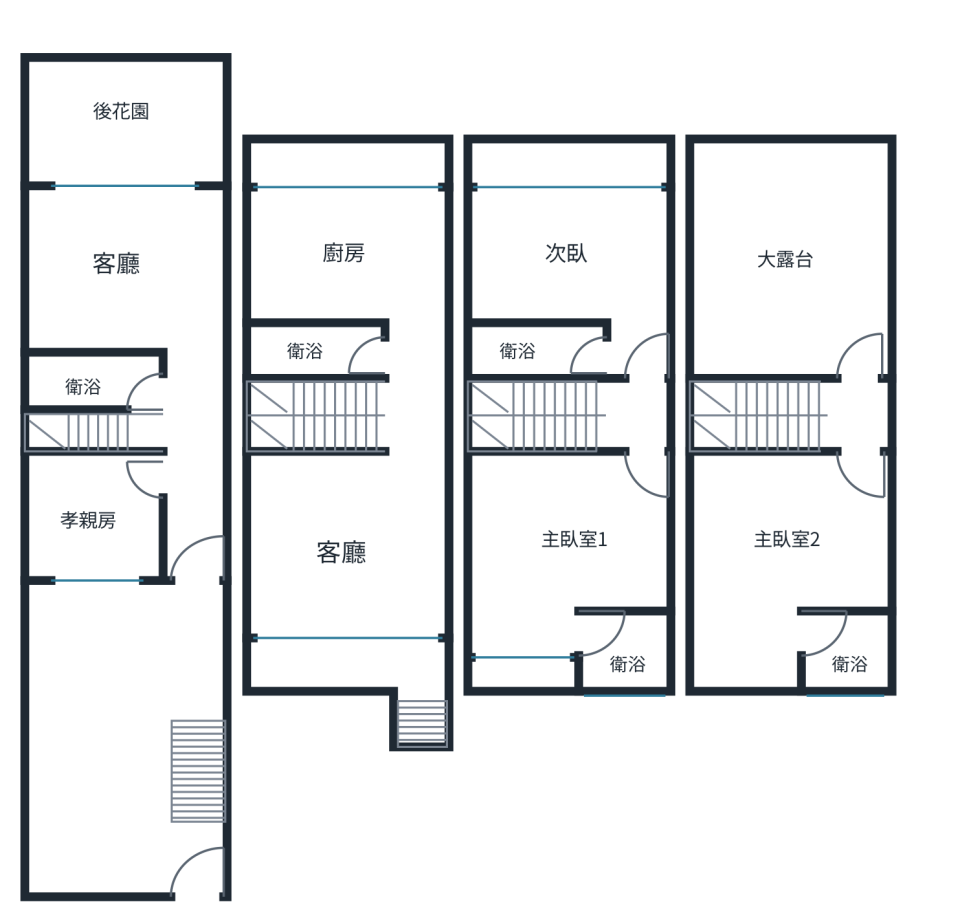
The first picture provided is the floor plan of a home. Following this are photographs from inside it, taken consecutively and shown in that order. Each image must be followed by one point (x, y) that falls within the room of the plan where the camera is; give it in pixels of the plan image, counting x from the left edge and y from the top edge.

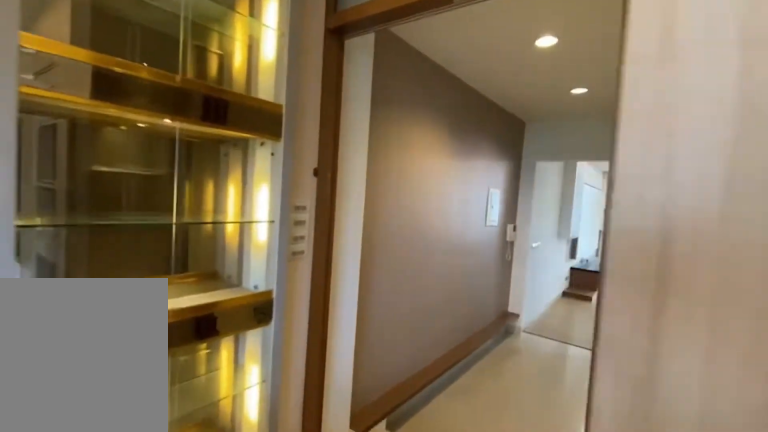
(352, 241)
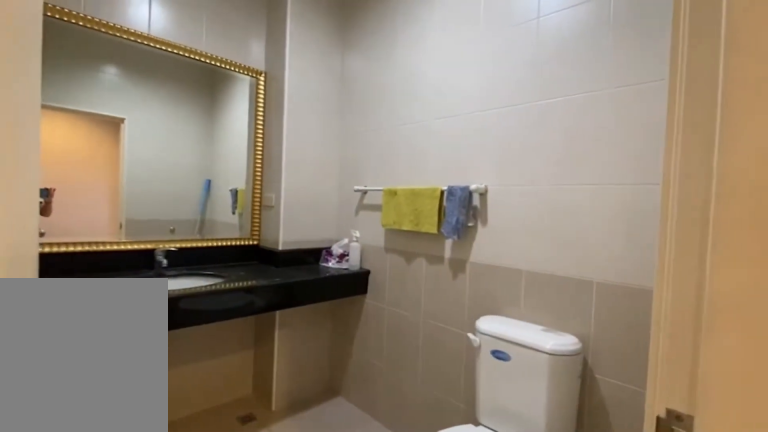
(319, 351)
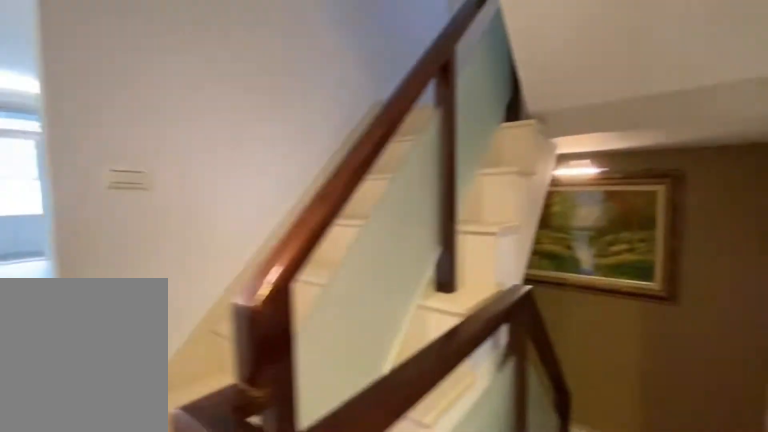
(330, 421)
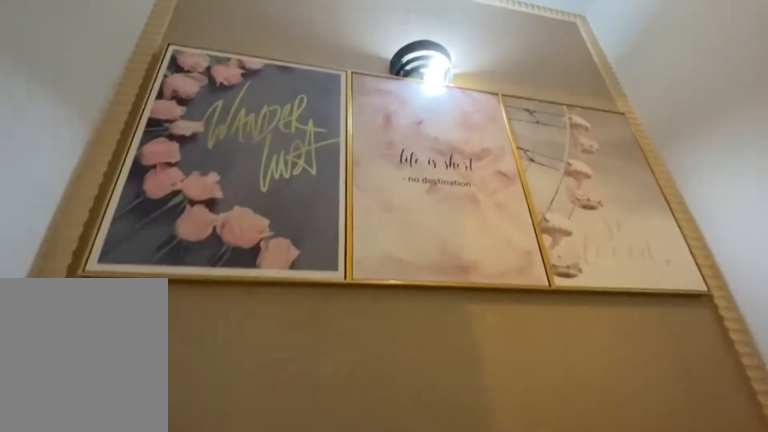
(330, 424)
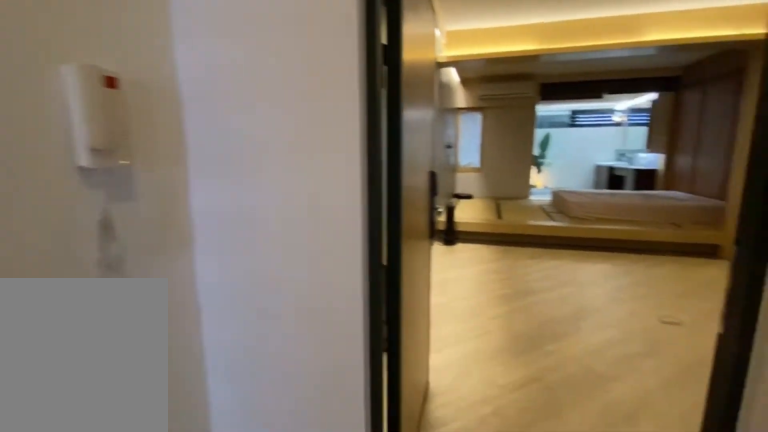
(536, 417)
